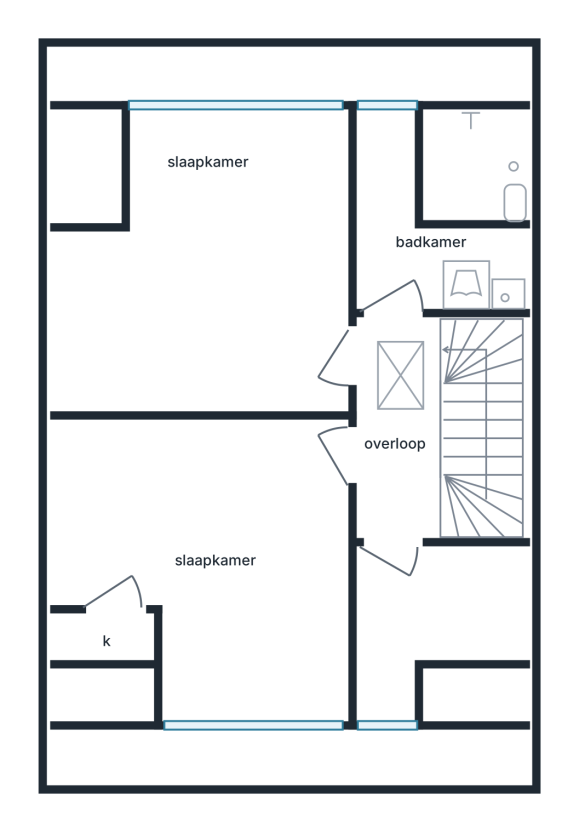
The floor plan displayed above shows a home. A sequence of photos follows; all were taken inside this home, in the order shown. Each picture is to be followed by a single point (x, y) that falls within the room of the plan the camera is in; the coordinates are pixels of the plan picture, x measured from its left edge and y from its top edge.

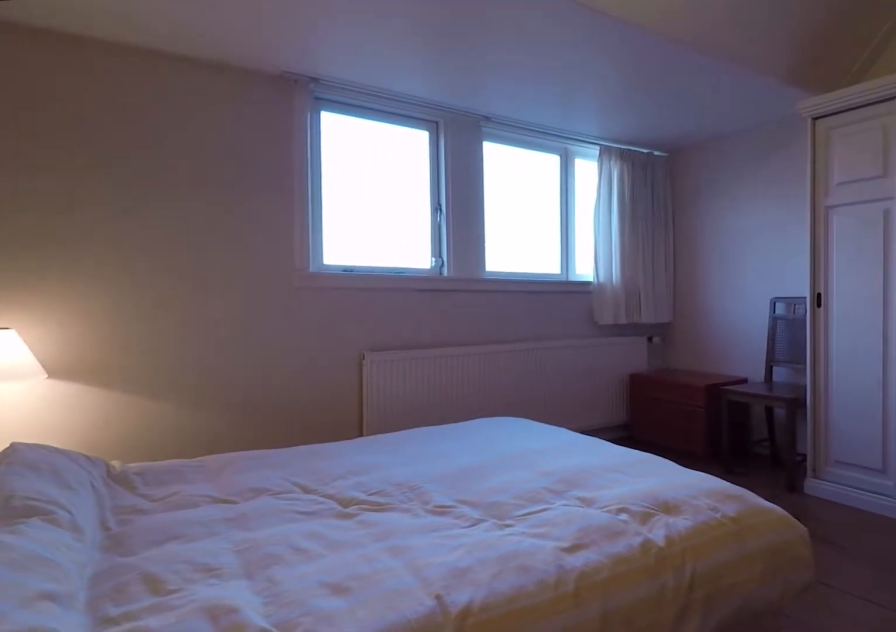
(204, 273)
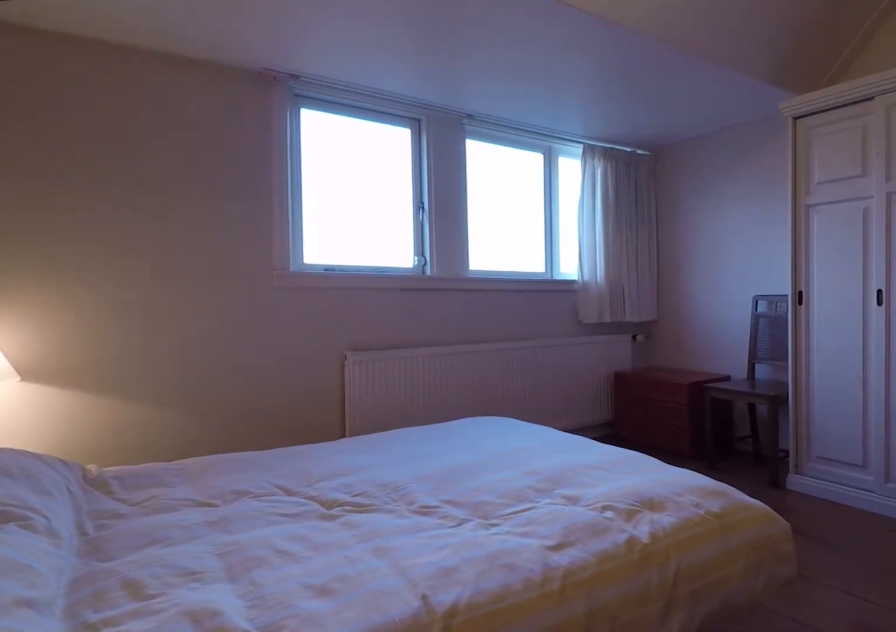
(204, 273)
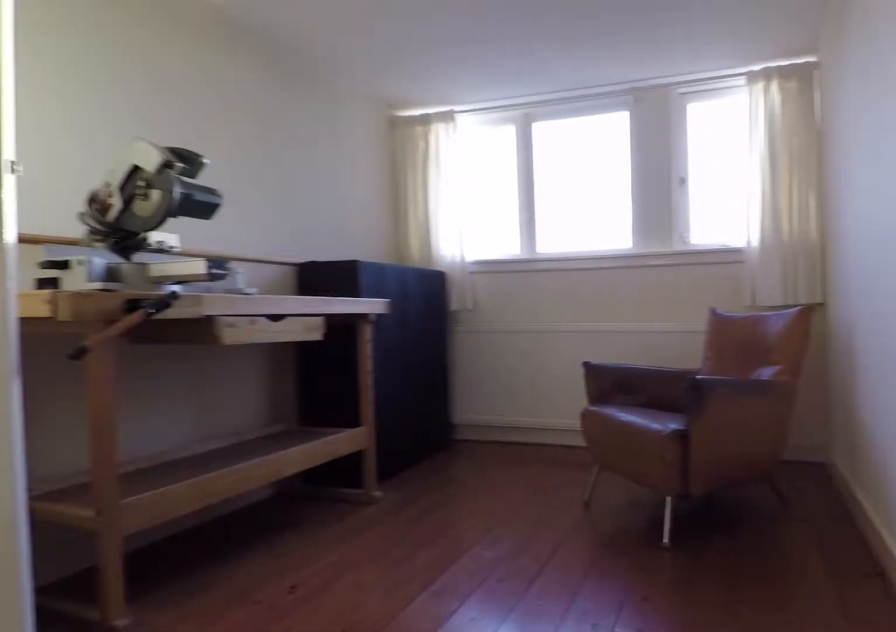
(223, 563)
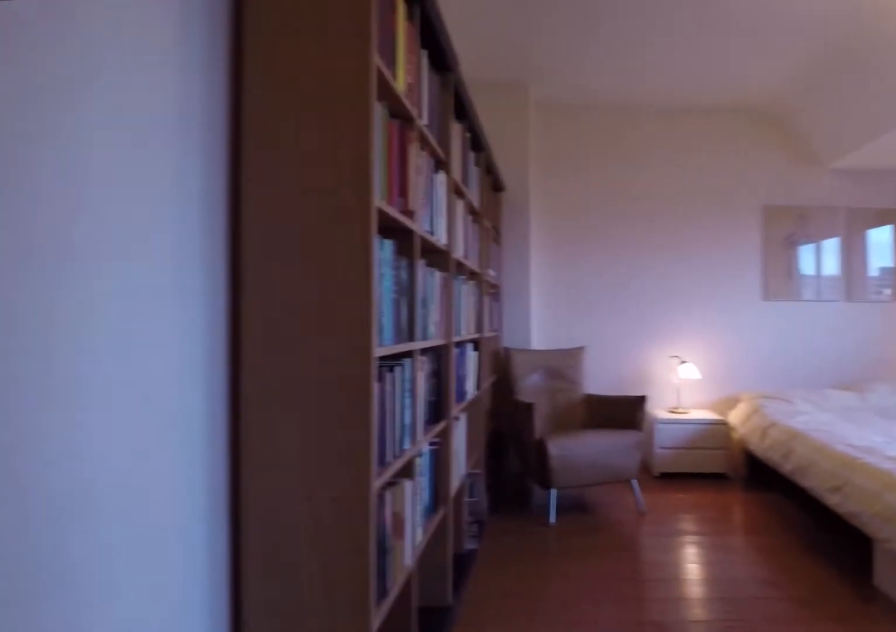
(203, 273)
